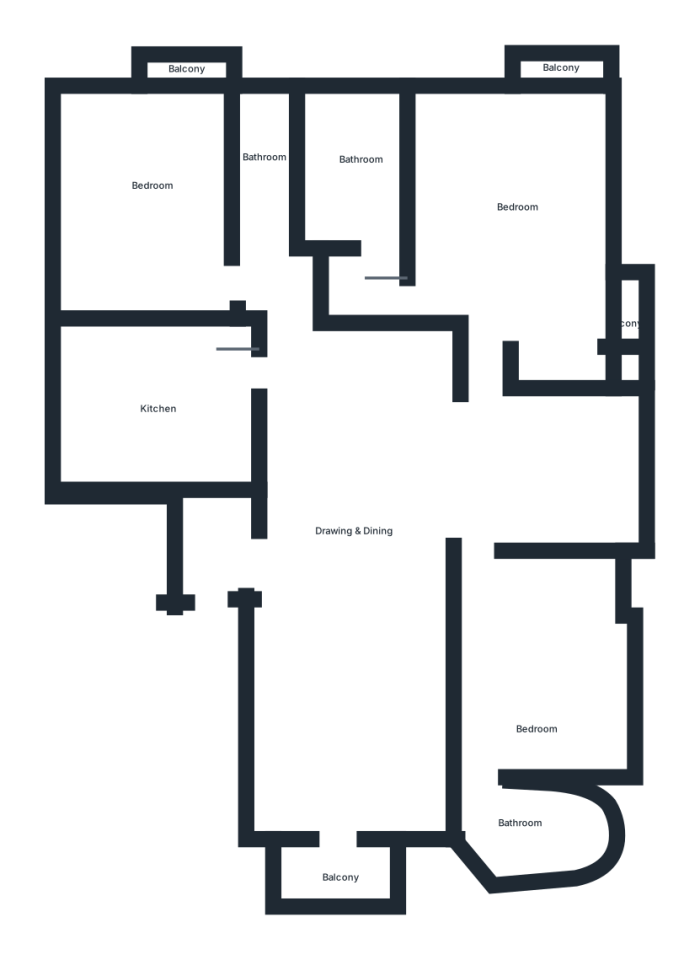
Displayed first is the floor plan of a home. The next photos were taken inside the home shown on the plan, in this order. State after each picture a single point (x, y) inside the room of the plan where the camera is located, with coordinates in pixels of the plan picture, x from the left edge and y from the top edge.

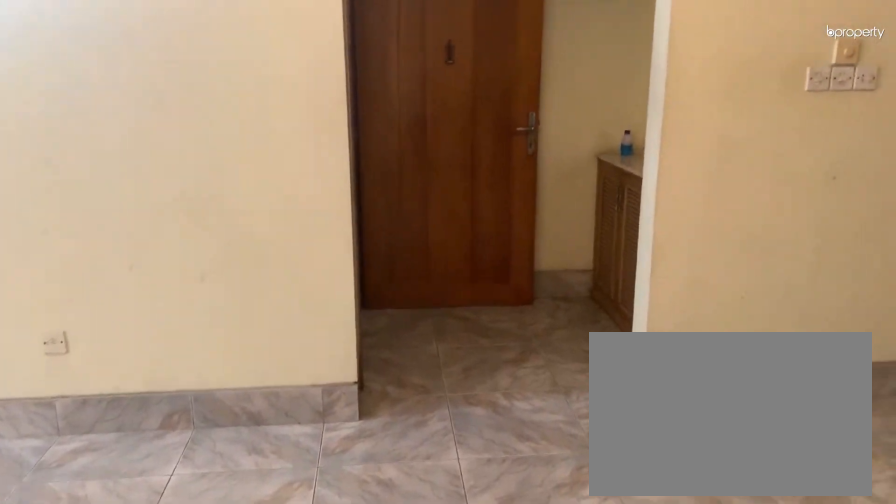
(355, 516)
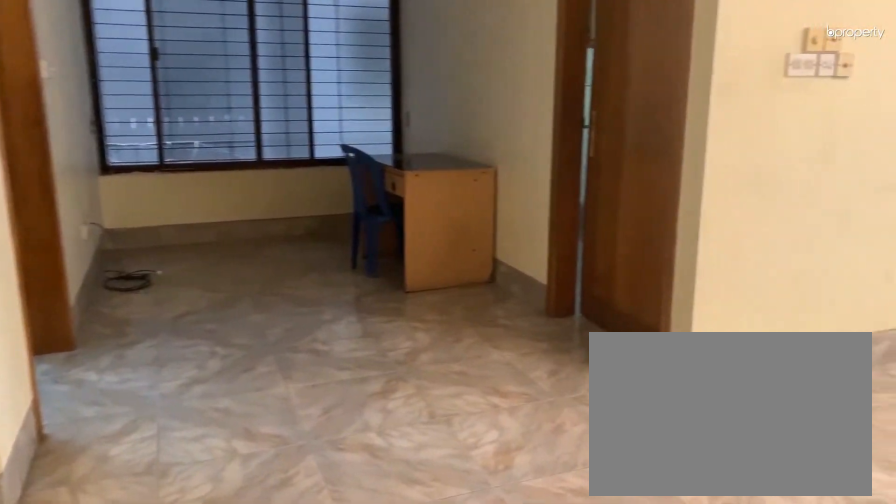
(355, 516)
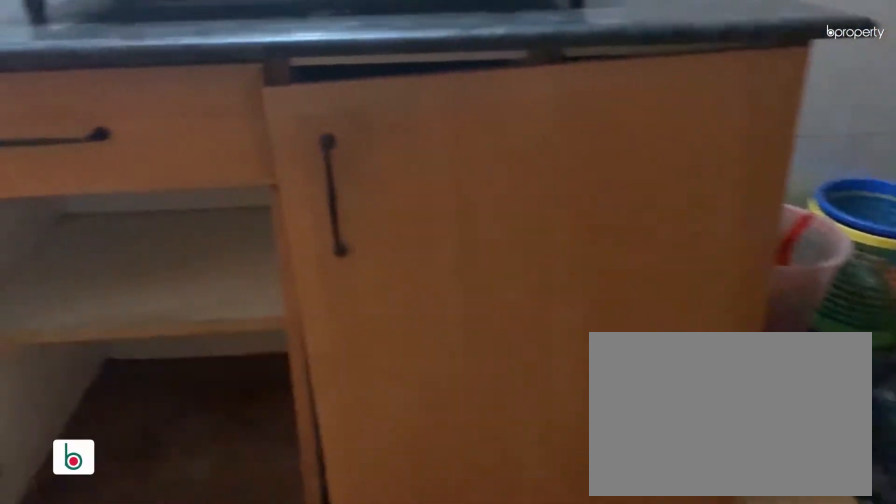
(154, 404)
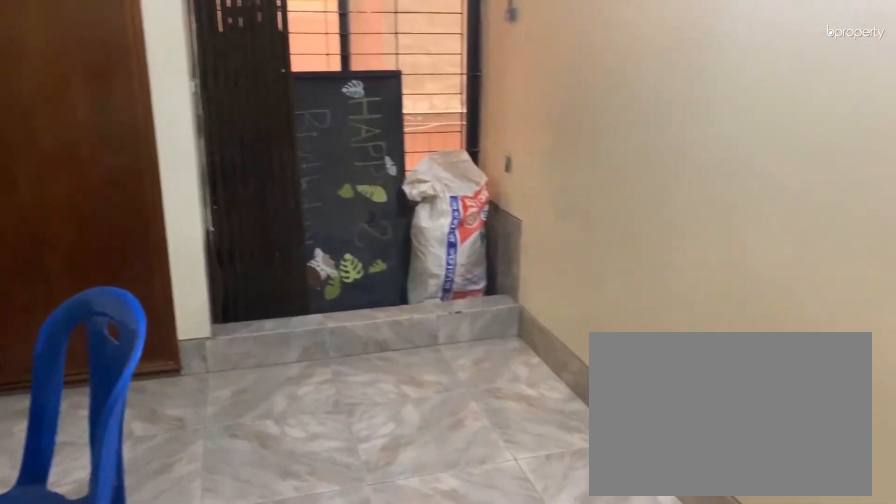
(154, 190)
